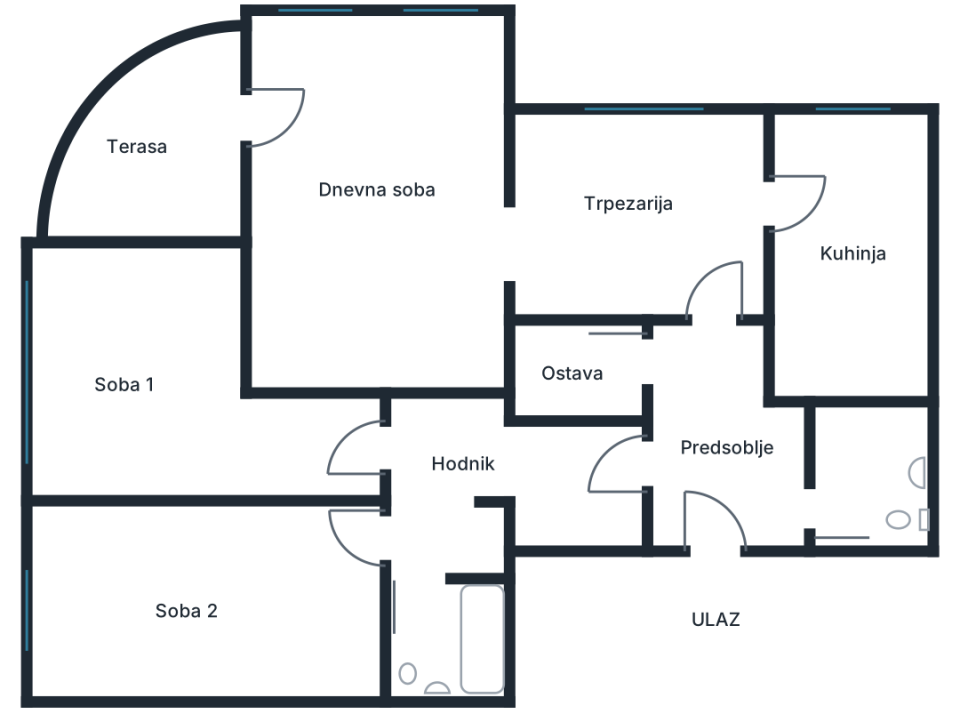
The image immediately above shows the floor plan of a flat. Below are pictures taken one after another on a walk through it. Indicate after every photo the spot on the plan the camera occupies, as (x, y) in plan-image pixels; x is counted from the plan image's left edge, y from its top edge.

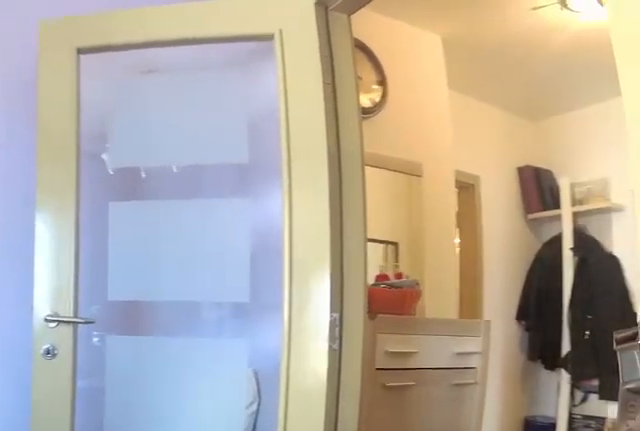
(642, 249)
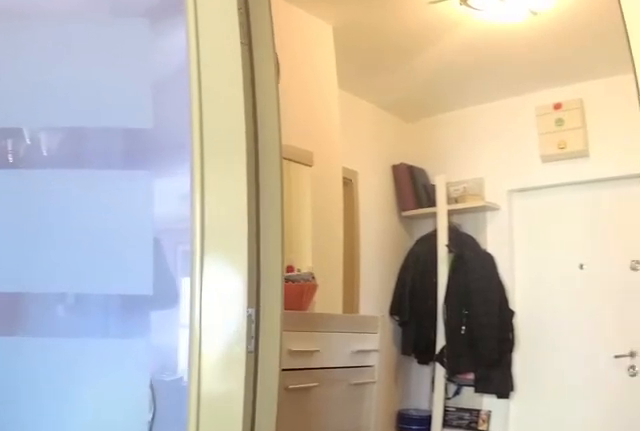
(661, 248)
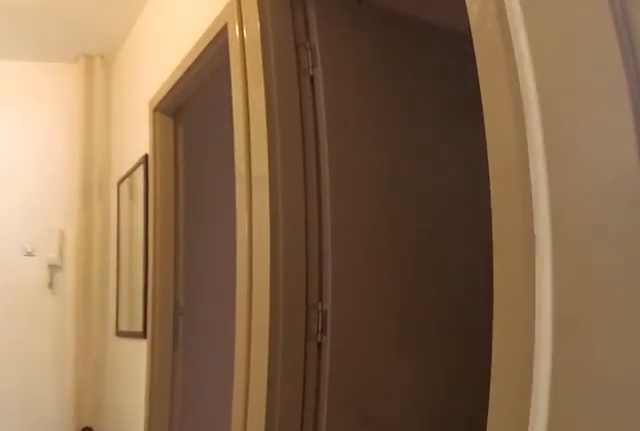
(702, 276)
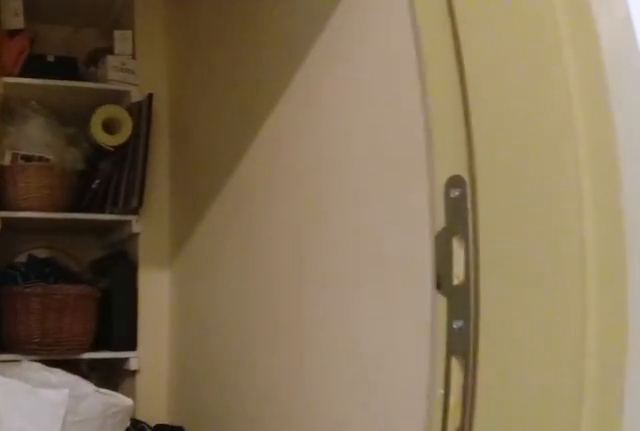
(683, 348)
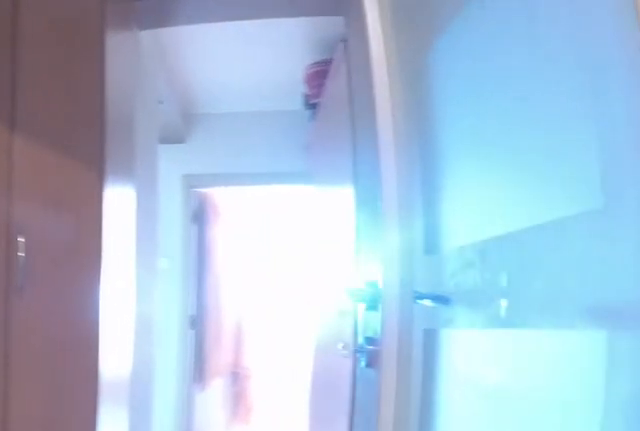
(705, 428)
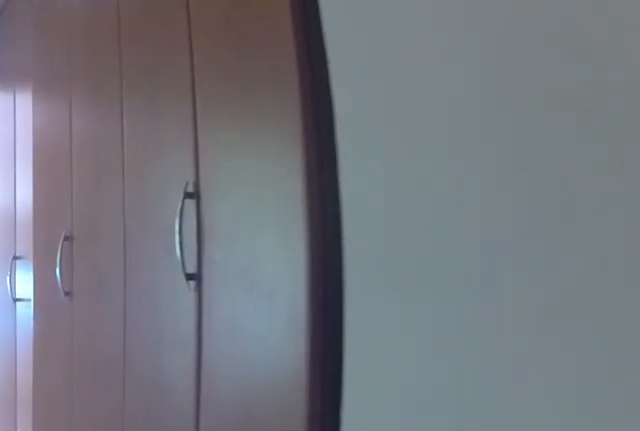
(582, 473)
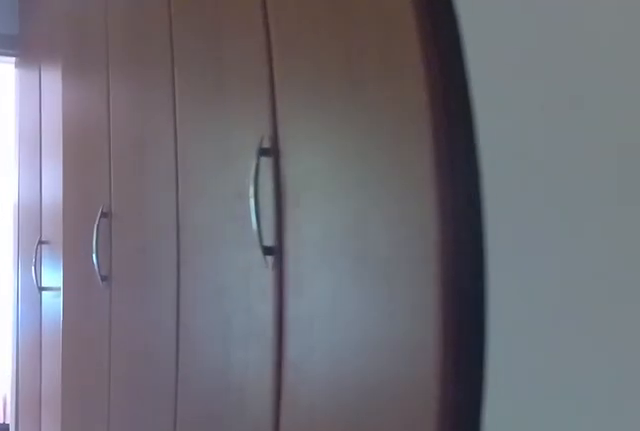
(571, 471)
